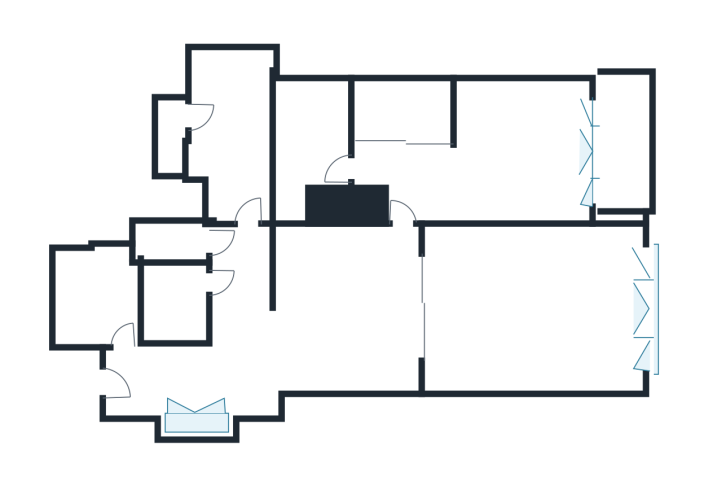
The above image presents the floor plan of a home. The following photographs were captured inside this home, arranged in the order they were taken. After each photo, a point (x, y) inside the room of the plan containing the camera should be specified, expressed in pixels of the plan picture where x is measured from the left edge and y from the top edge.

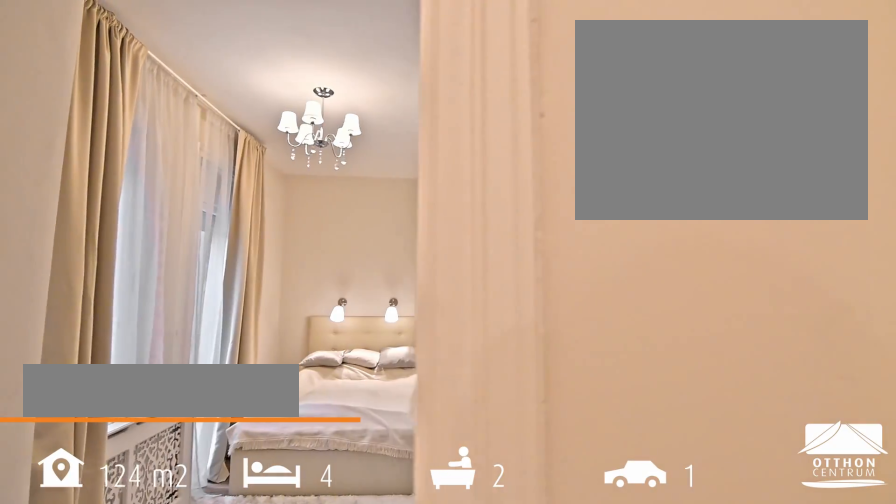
(232, 115)
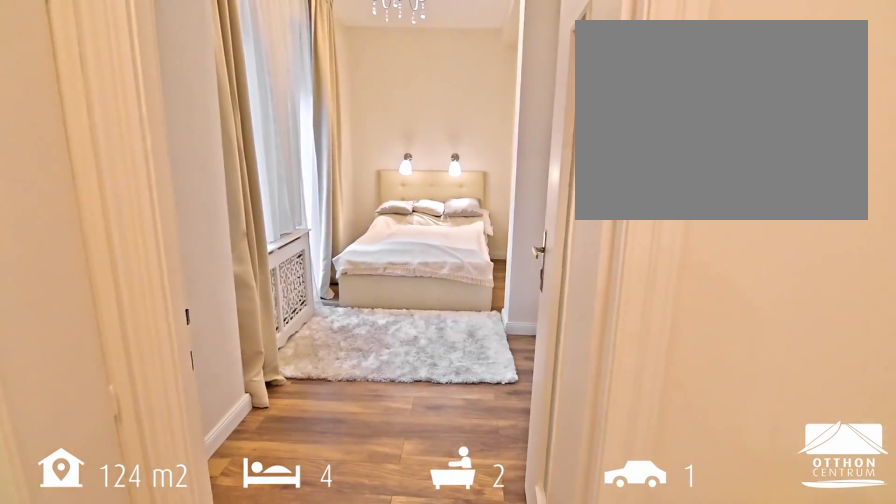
(232, 115)
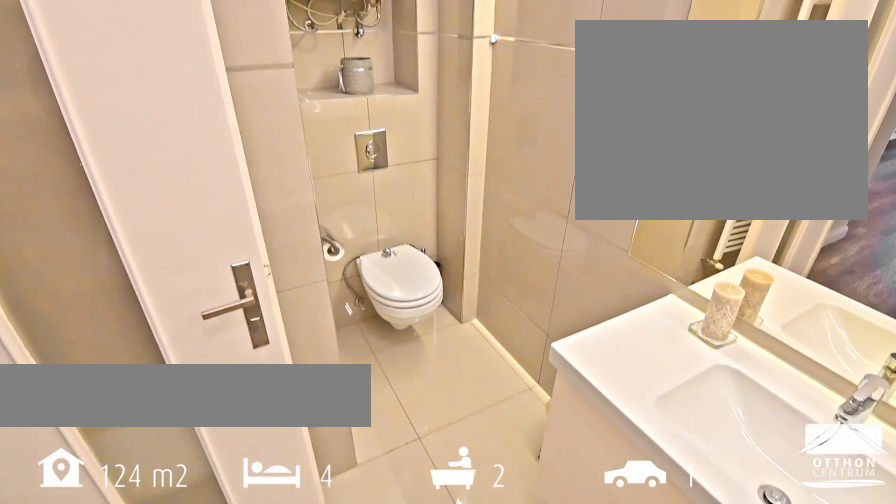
(313, 158)
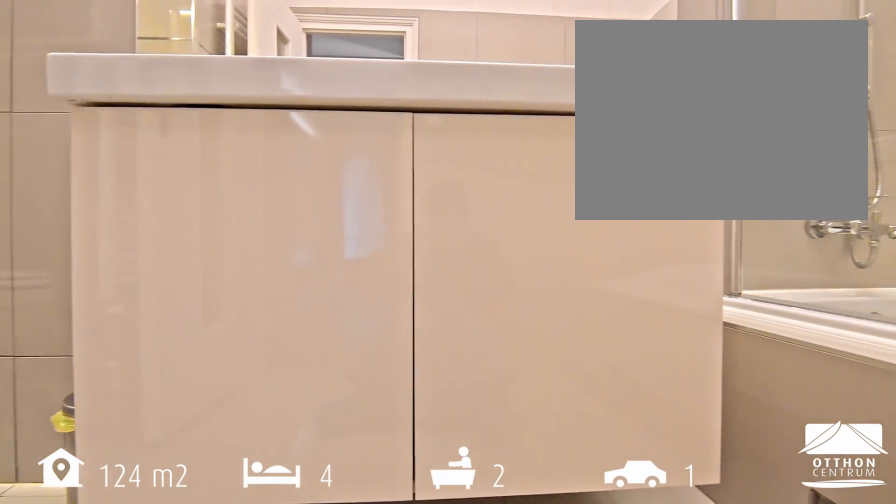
(313, 158)
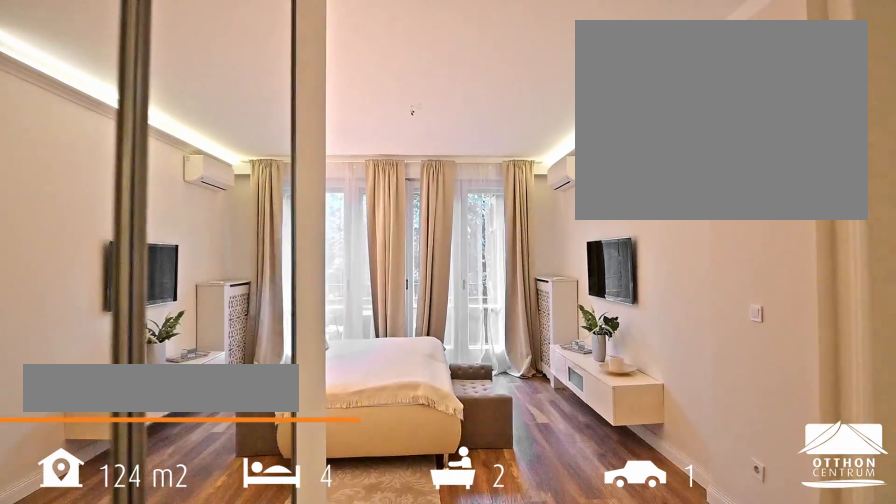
(498, 185)
